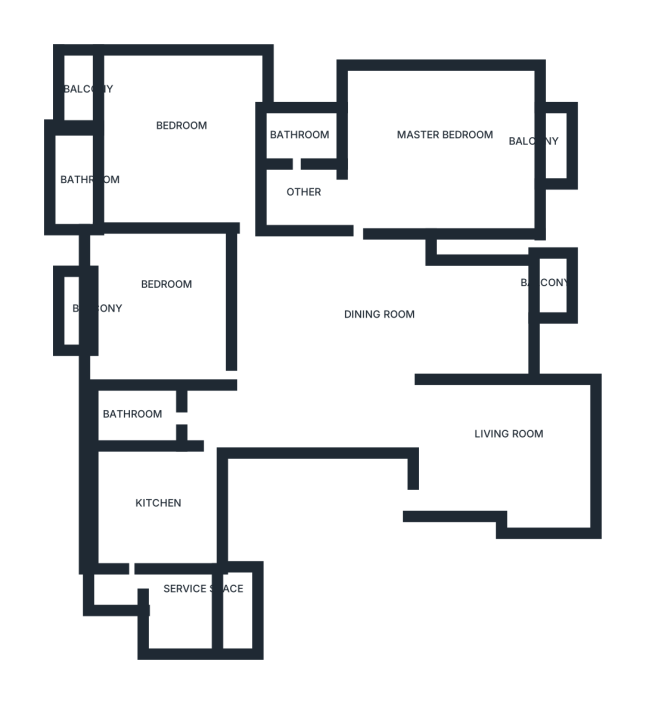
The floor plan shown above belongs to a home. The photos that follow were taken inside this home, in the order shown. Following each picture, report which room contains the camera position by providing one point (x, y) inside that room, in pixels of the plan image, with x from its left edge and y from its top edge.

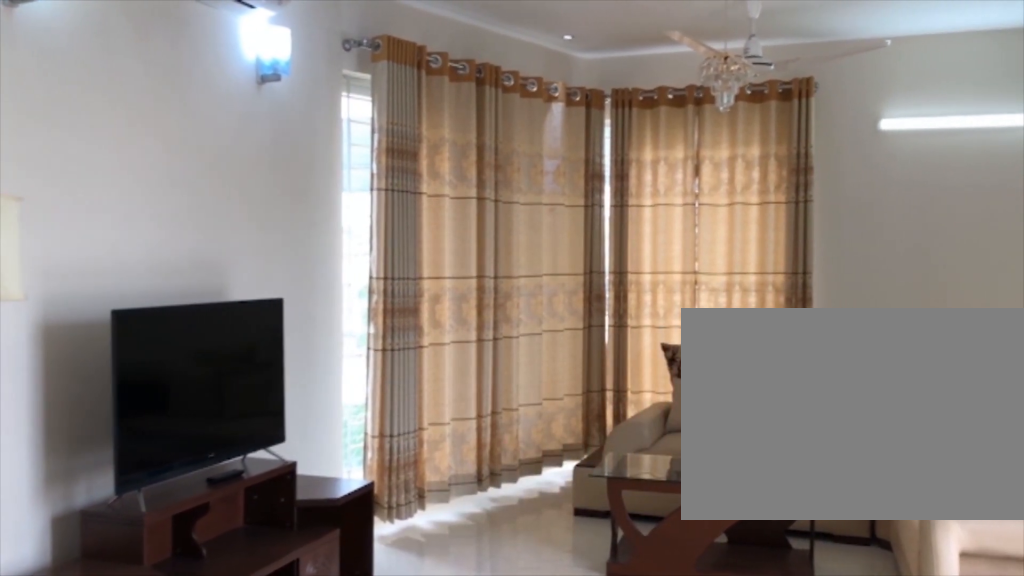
(517, 464)
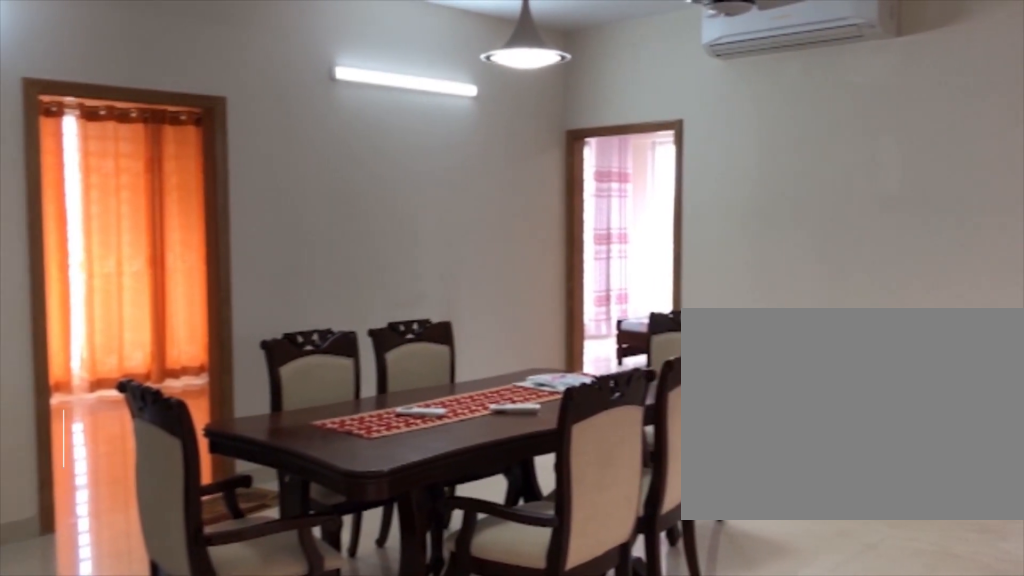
(355, 301)
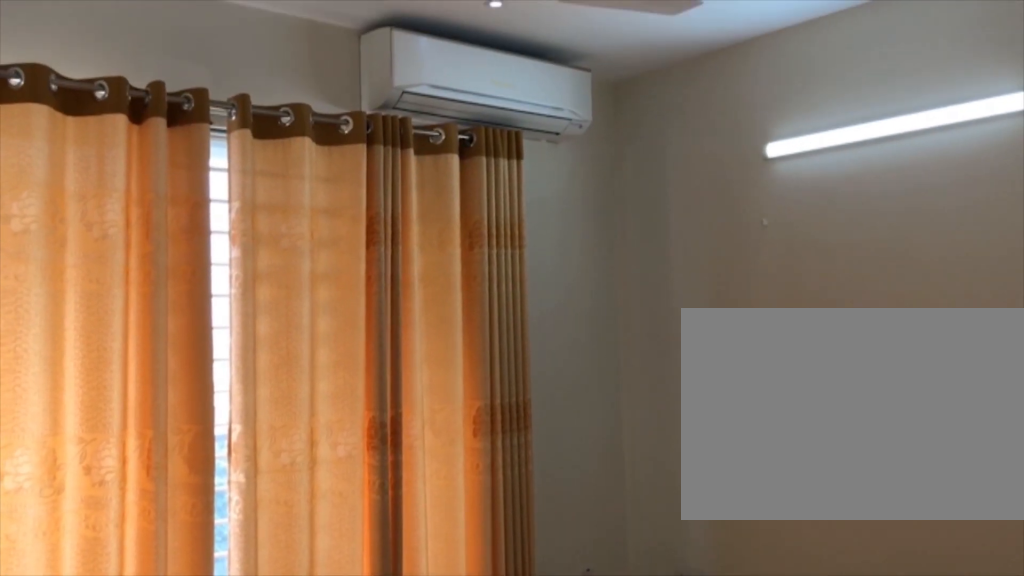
(169, 318)
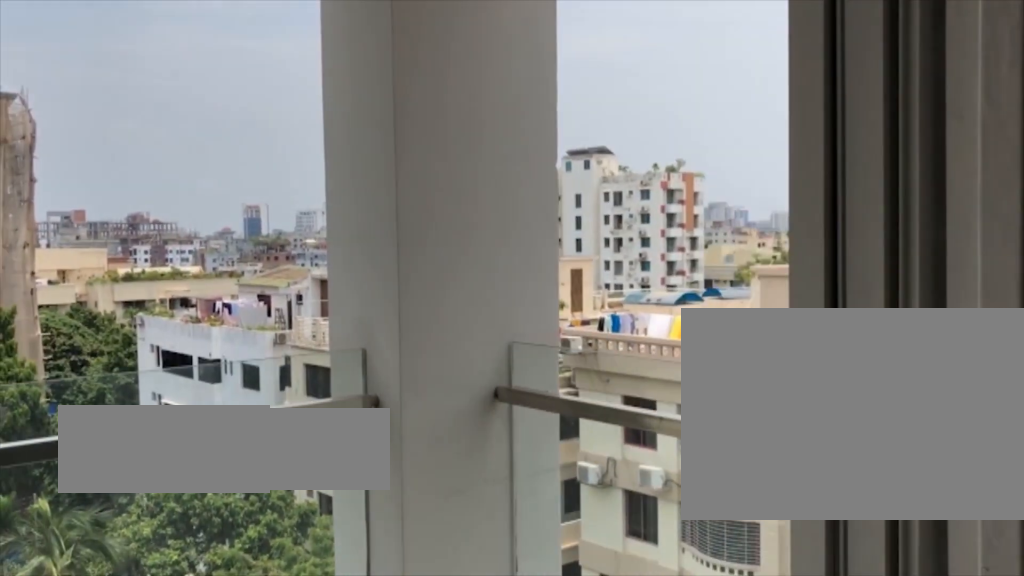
(80, 82)
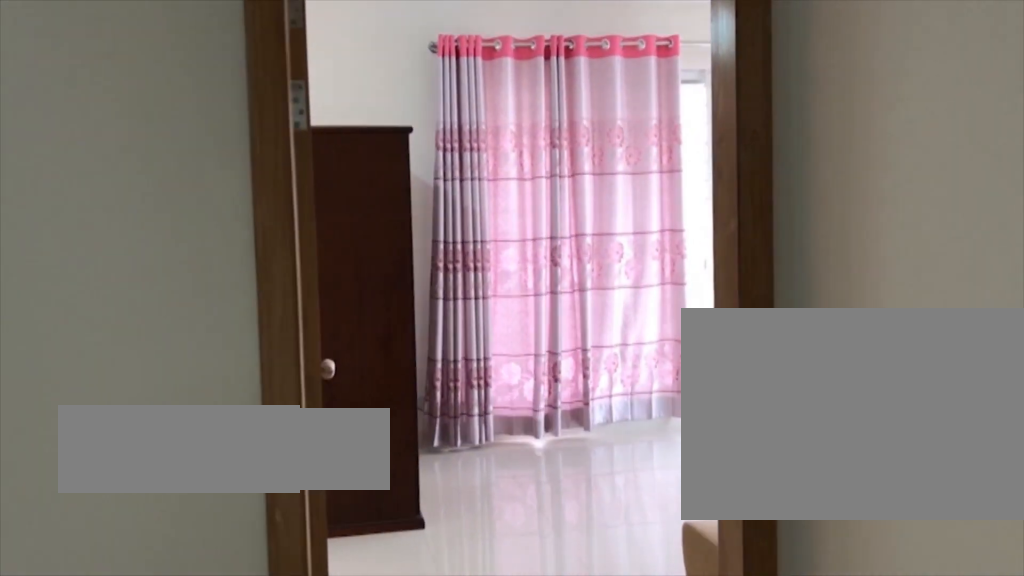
(353, 283)
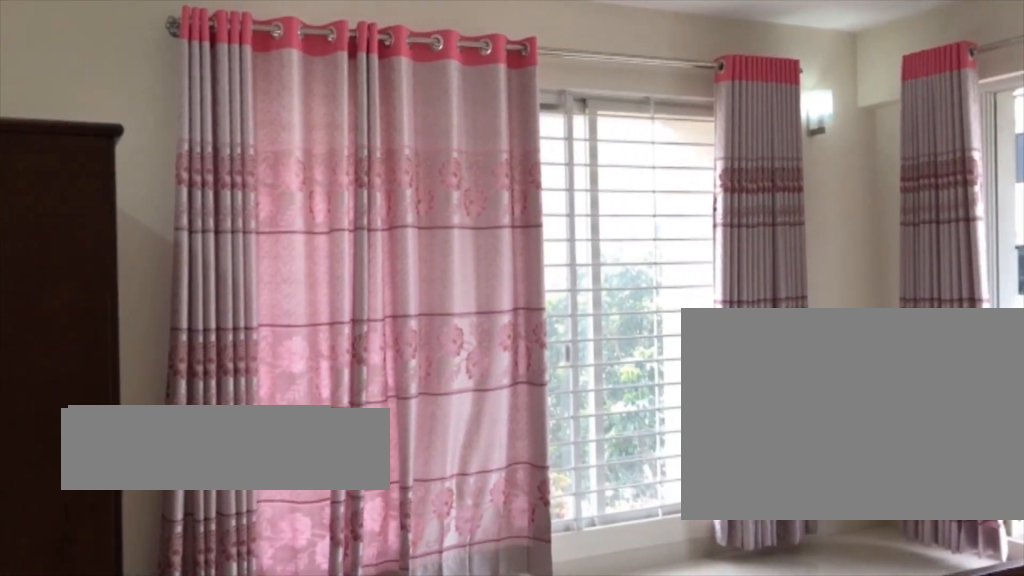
(425, 167)
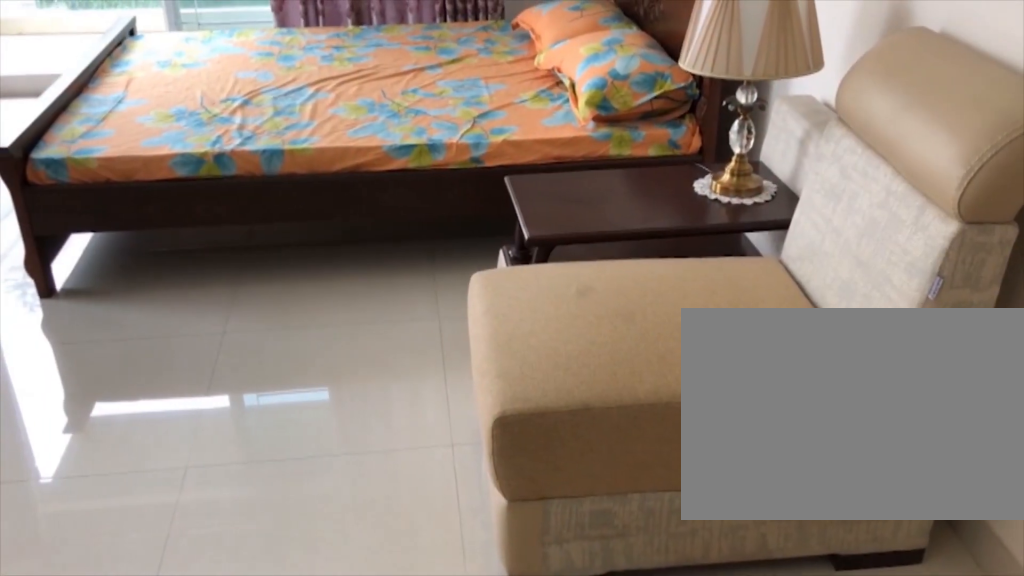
(425, 167)
